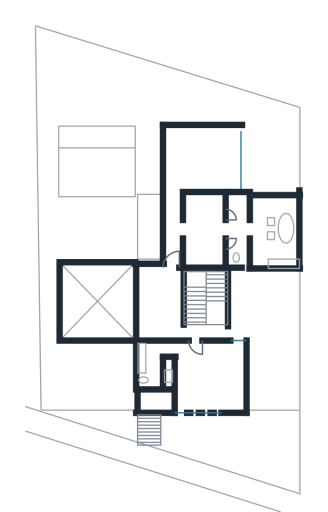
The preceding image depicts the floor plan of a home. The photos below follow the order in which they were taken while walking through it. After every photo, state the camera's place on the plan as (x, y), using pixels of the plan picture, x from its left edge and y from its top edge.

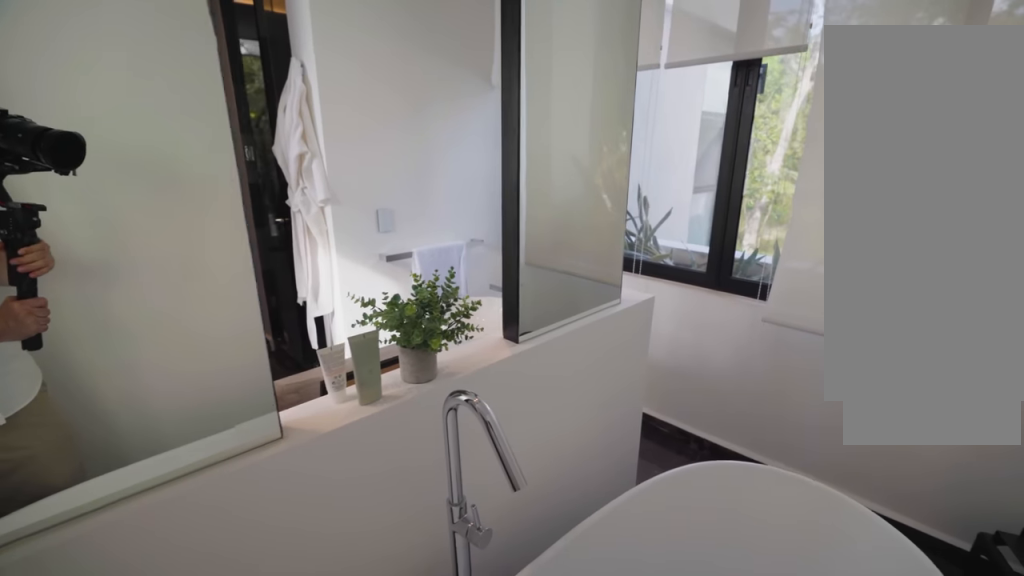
(288, 240)
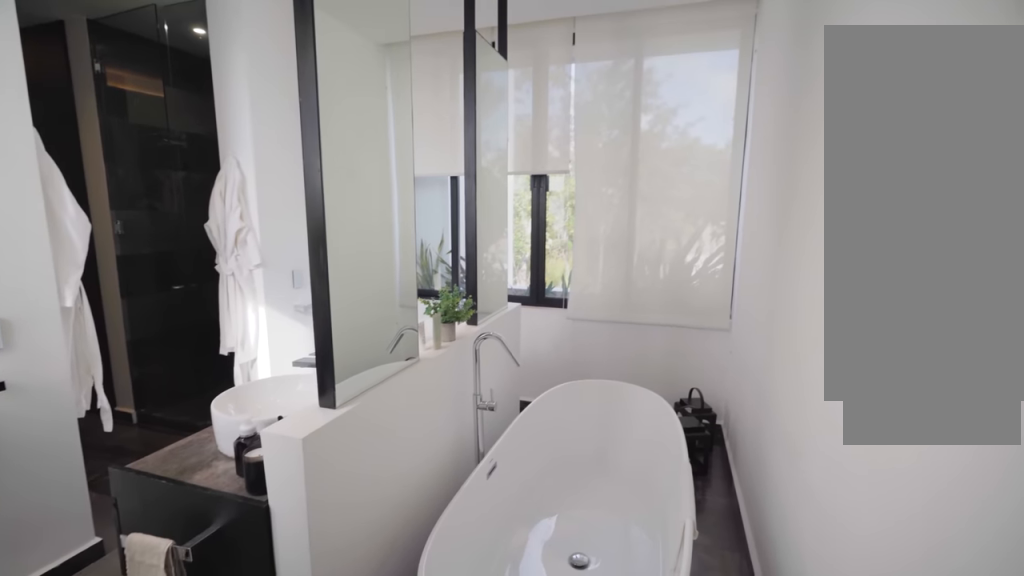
(283, 250)
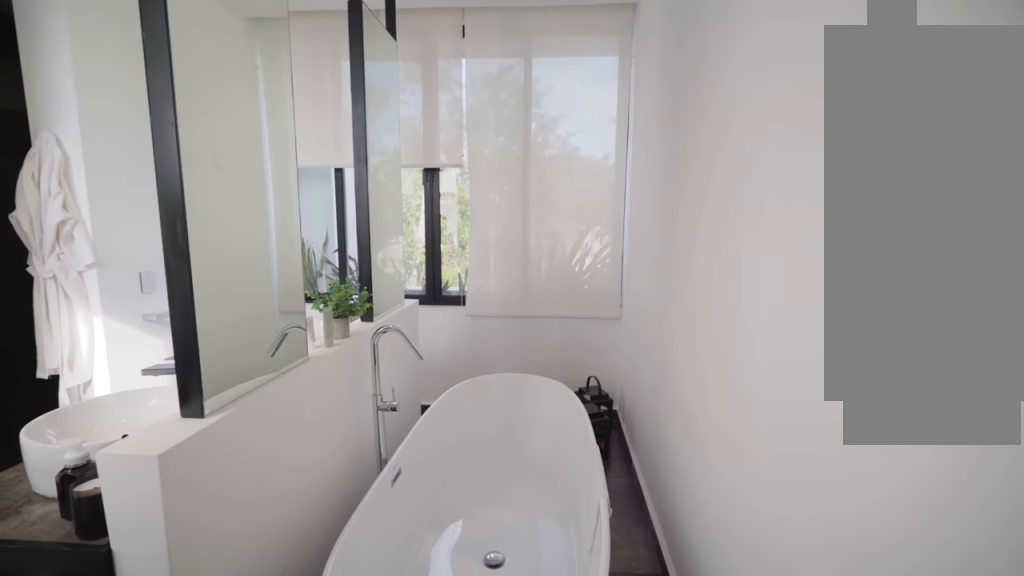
(283, 250)
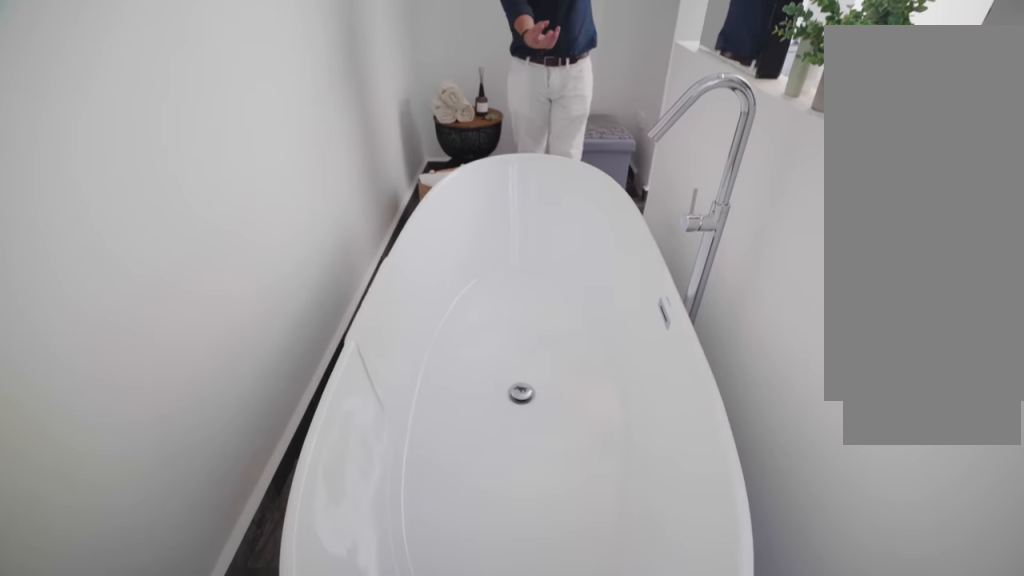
(282, 209)
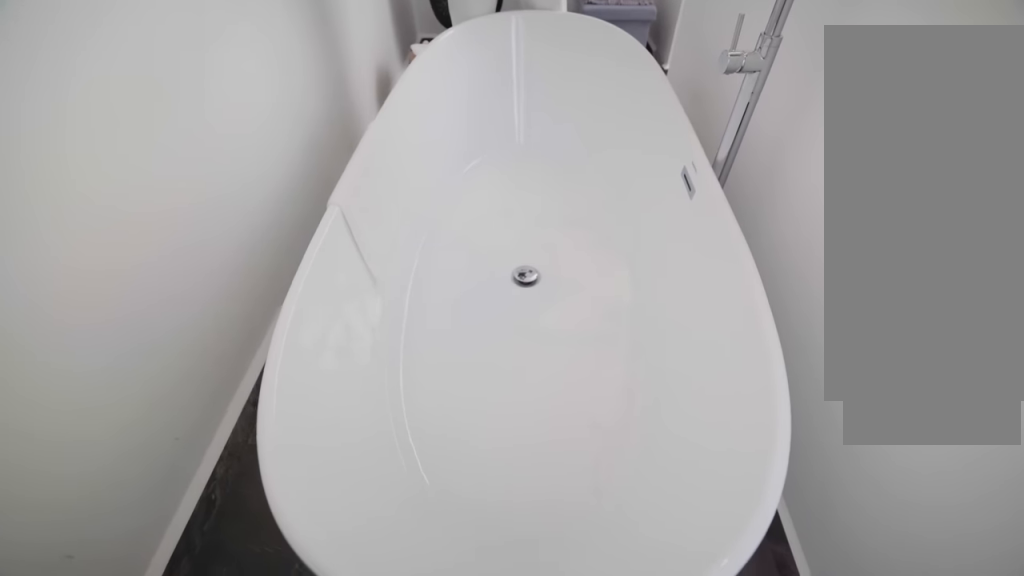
(282, 209)
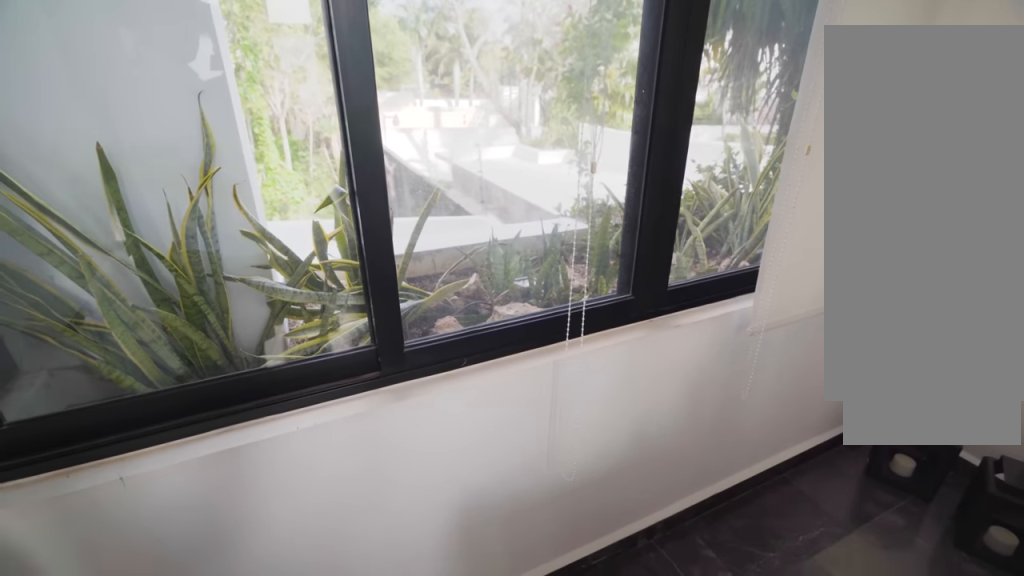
(260, 208)
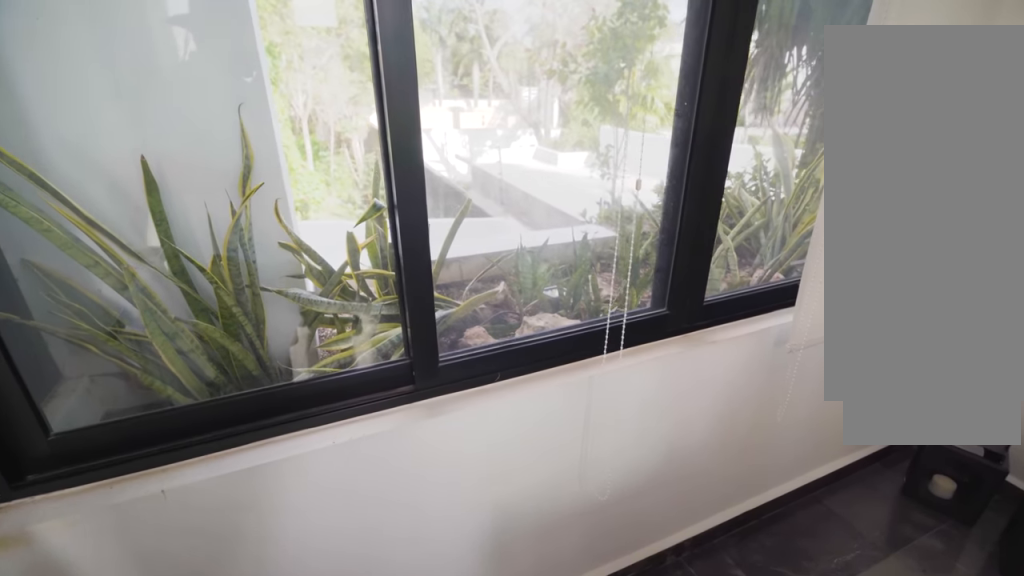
(259, 209)
